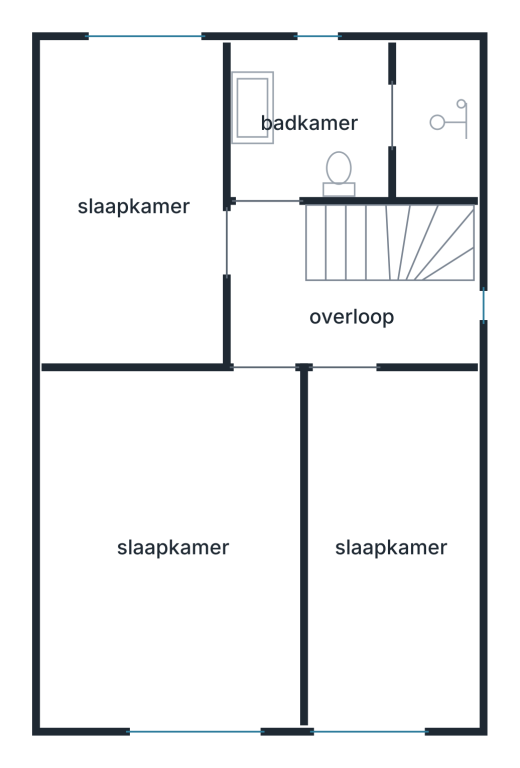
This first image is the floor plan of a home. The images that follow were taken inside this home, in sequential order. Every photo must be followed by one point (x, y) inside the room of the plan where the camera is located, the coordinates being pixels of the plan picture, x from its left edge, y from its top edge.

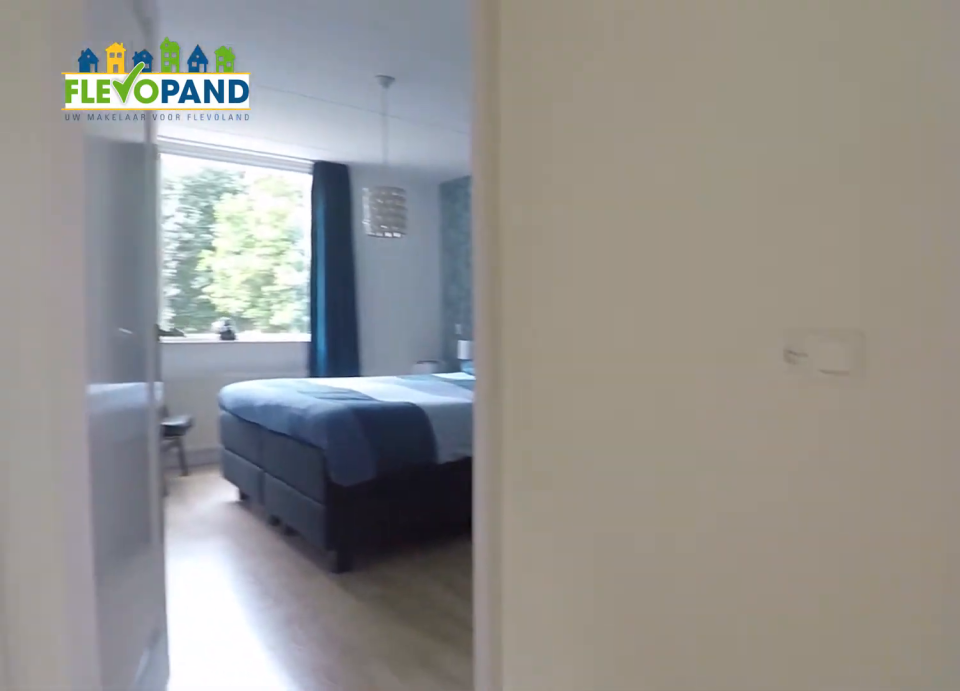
(332, 306)
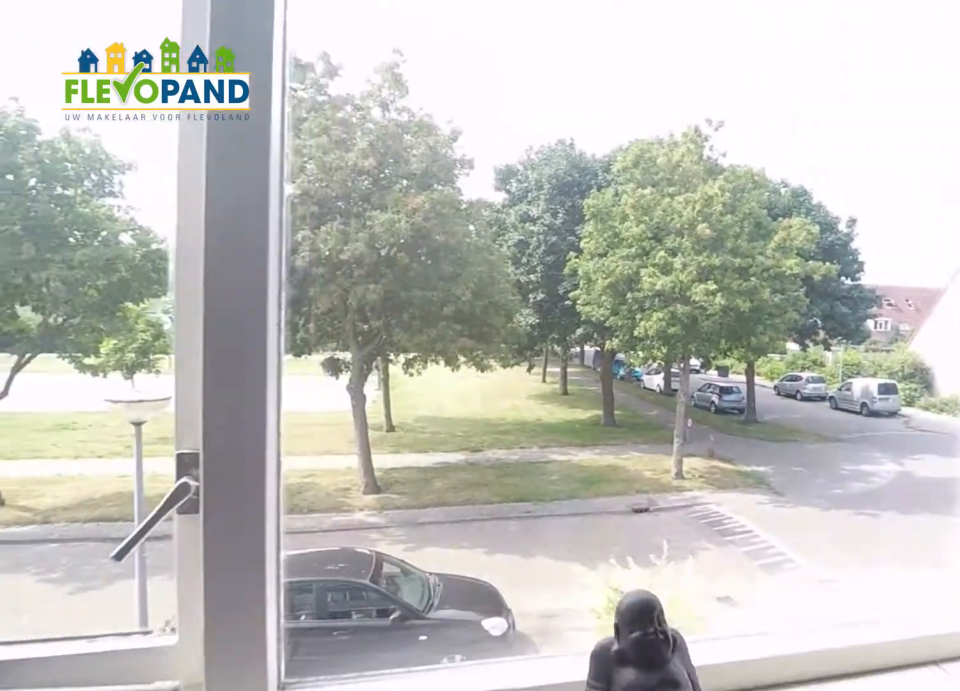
(180, 474)
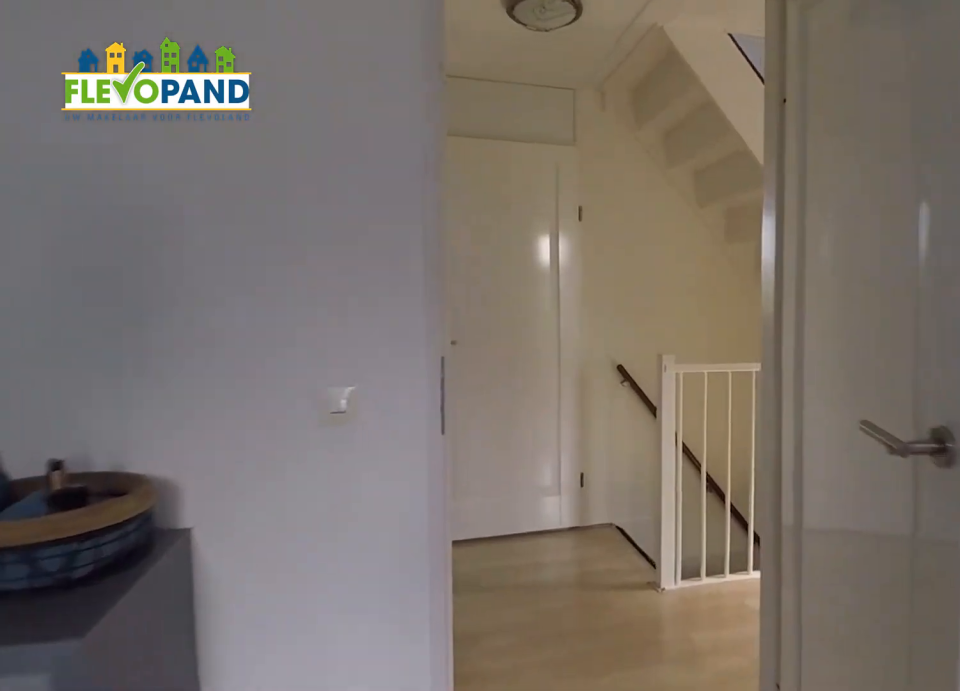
(180, 474)
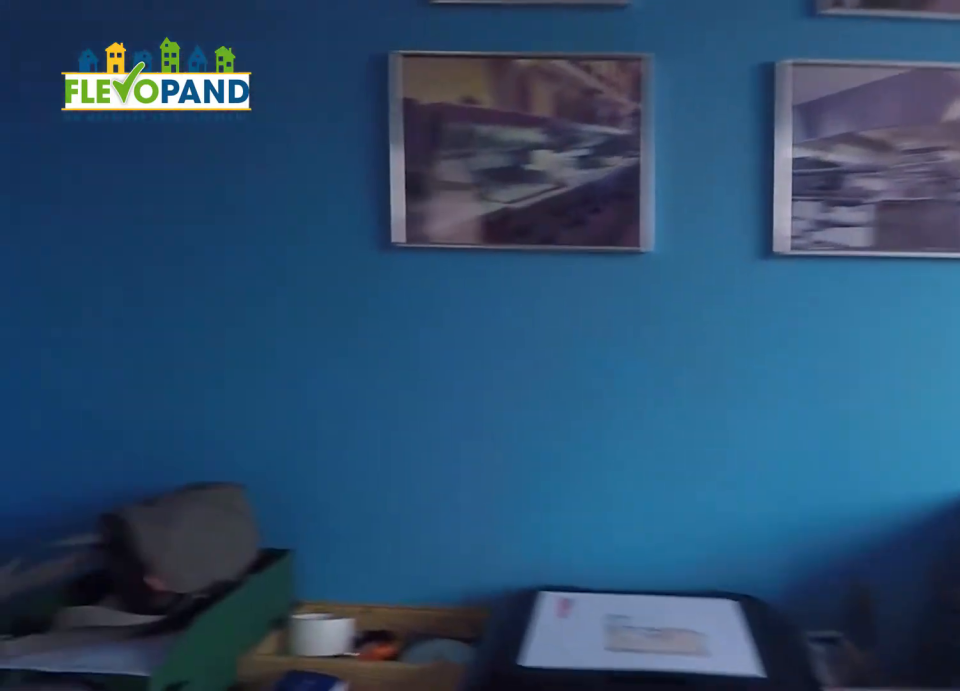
(133, 202)
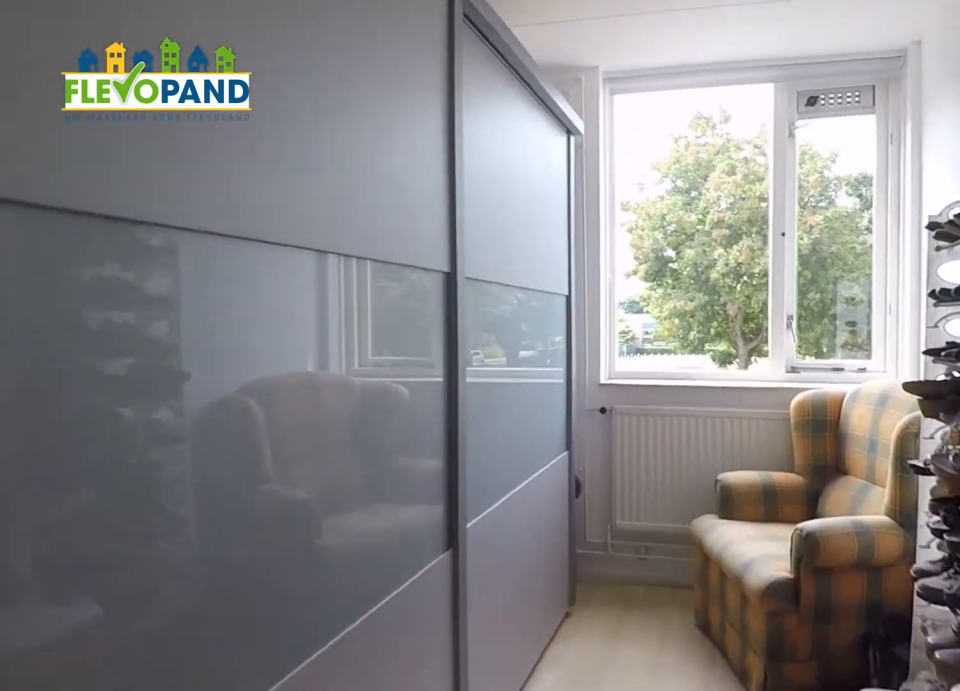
(391, 548)
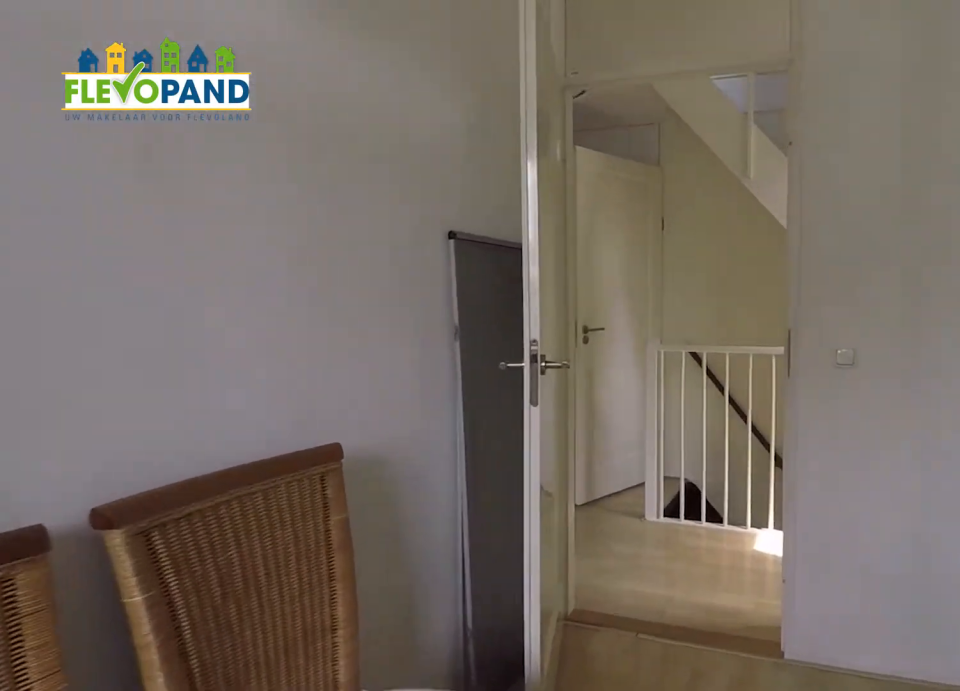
(391, 548)
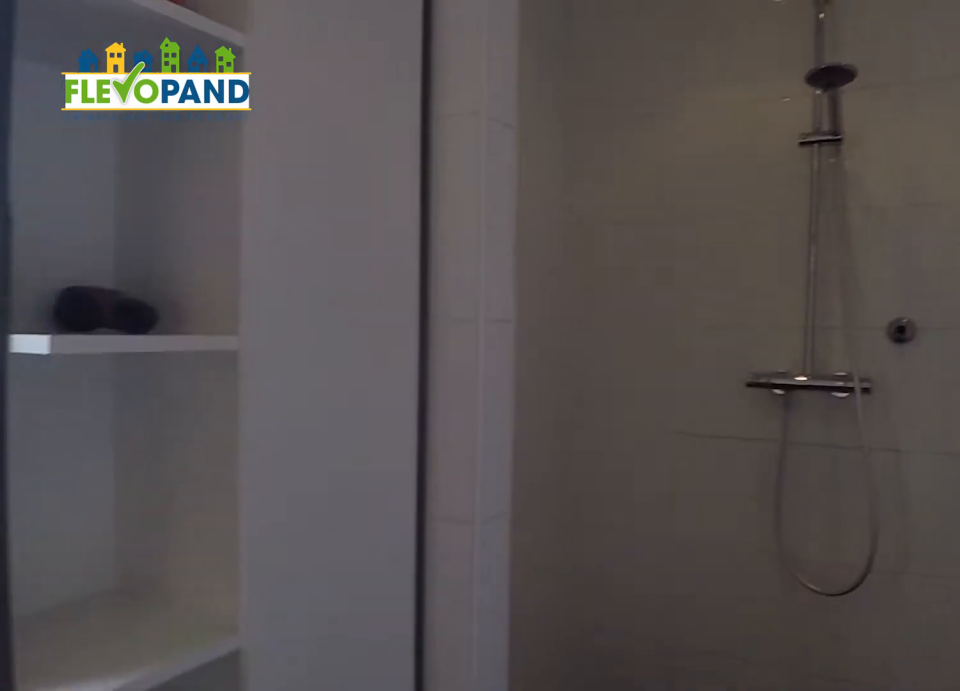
(251, 107)
